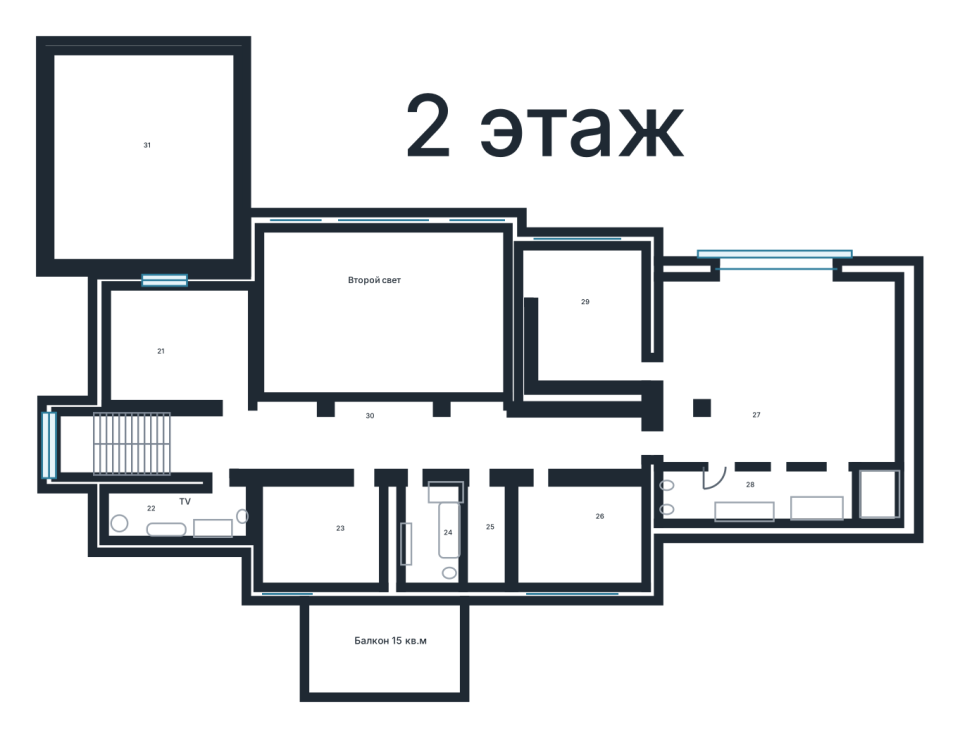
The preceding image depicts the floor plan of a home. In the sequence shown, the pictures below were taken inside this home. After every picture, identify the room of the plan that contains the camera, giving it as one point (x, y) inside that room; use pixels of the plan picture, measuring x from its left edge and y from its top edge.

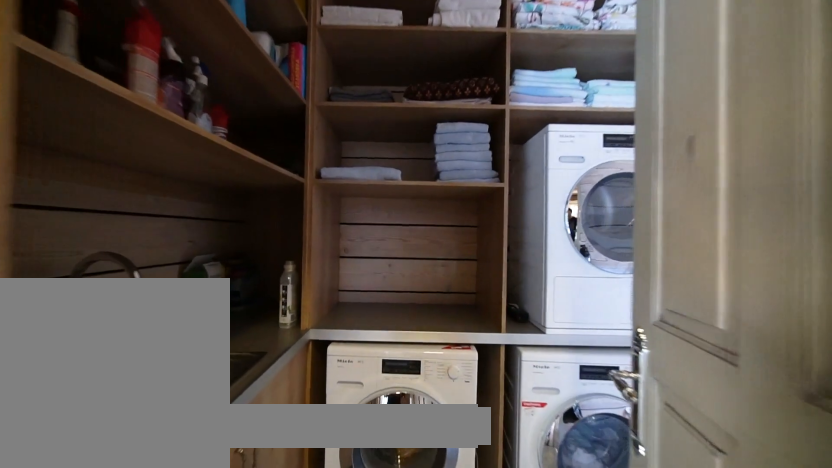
(176, 517)
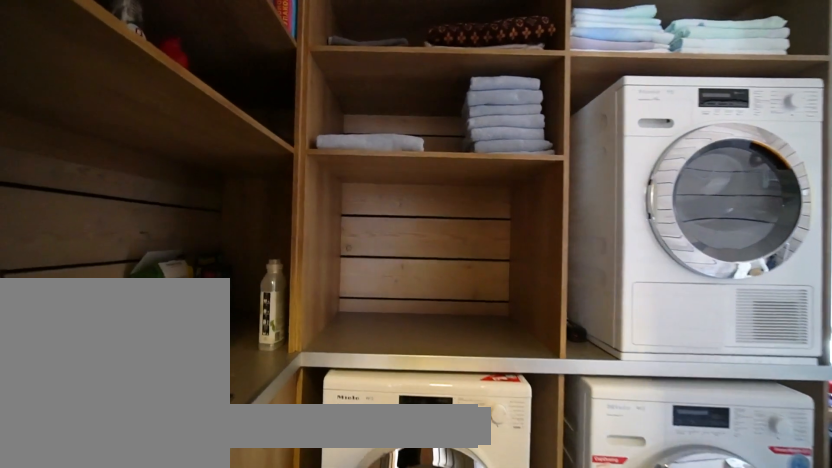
(176, 517)
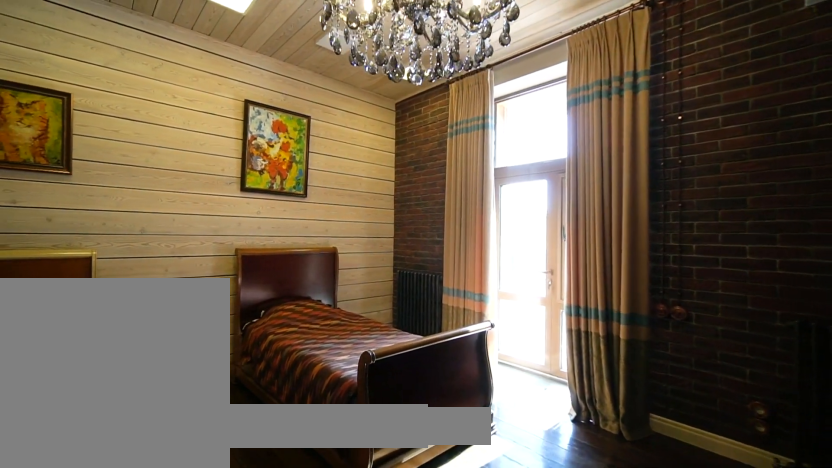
(178, 345)
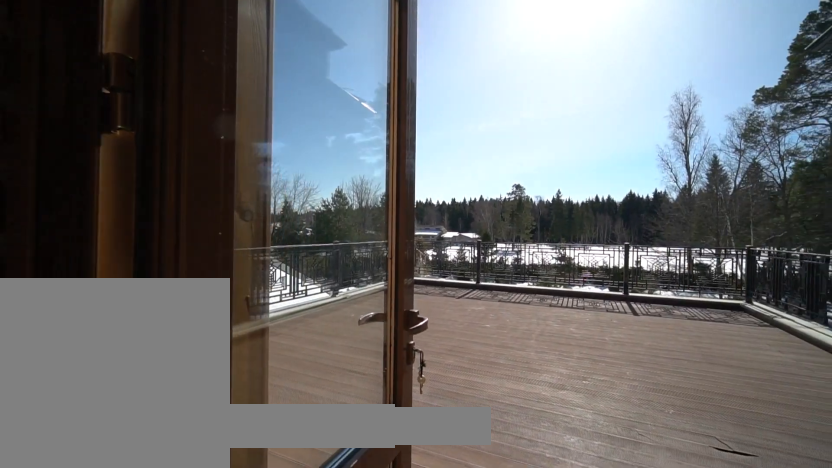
(145, 158)
